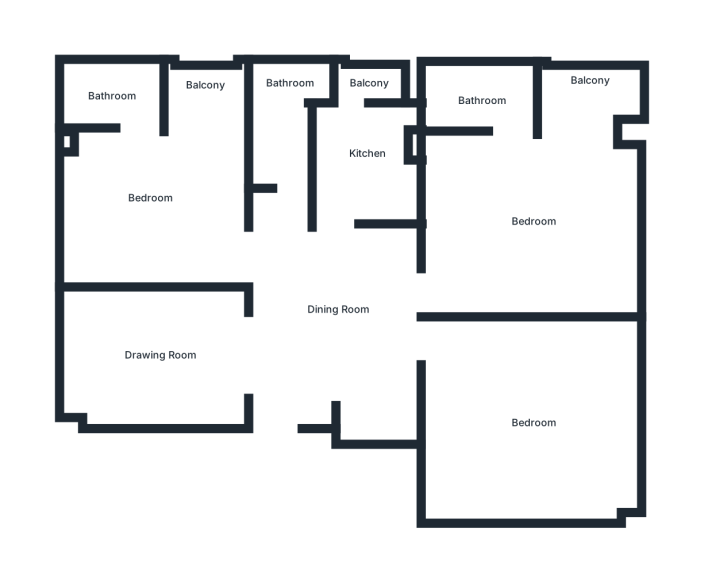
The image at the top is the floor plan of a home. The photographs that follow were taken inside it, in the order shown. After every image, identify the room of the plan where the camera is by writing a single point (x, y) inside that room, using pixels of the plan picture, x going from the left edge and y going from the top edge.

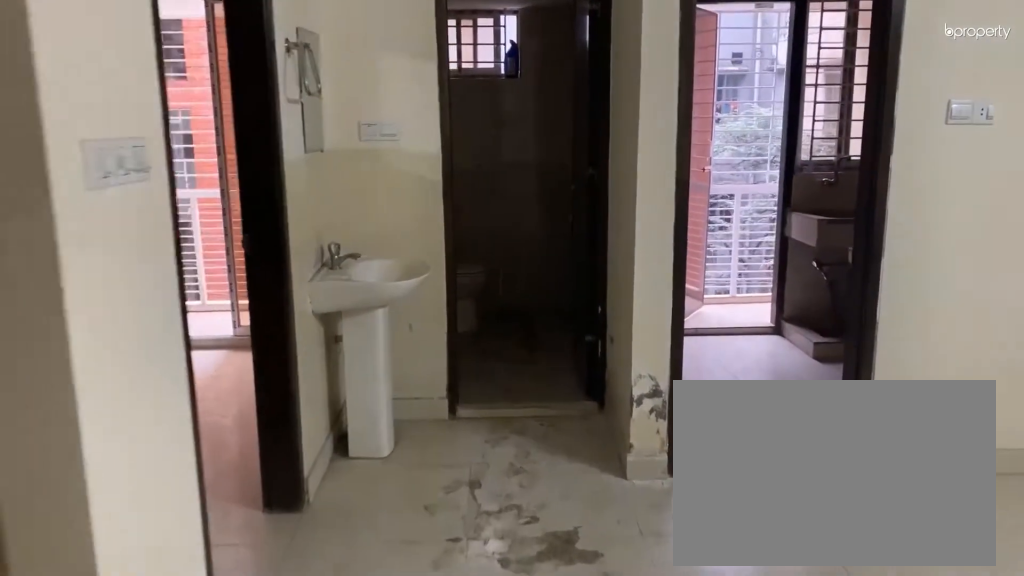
(326, 317)
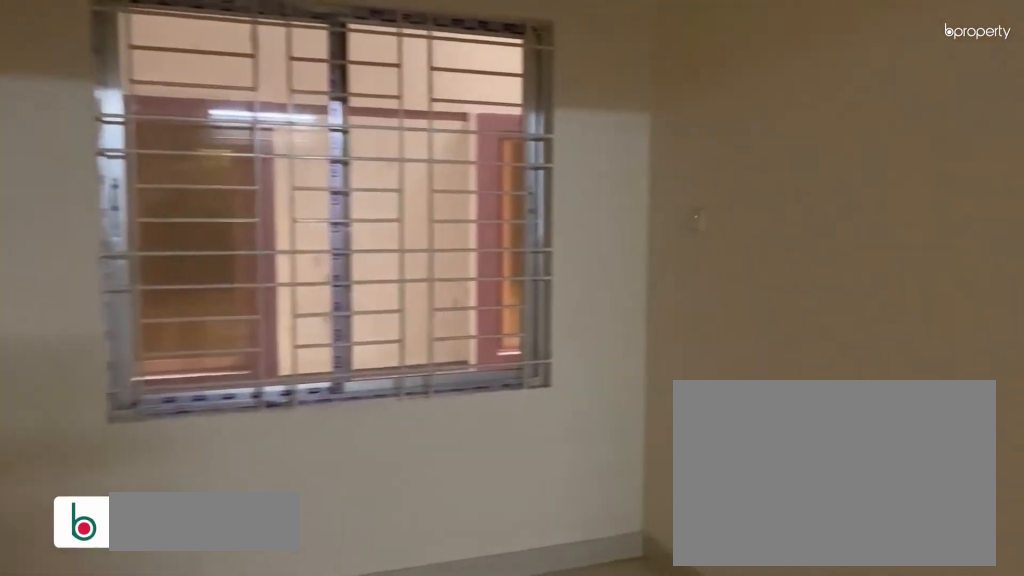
(160, 347)
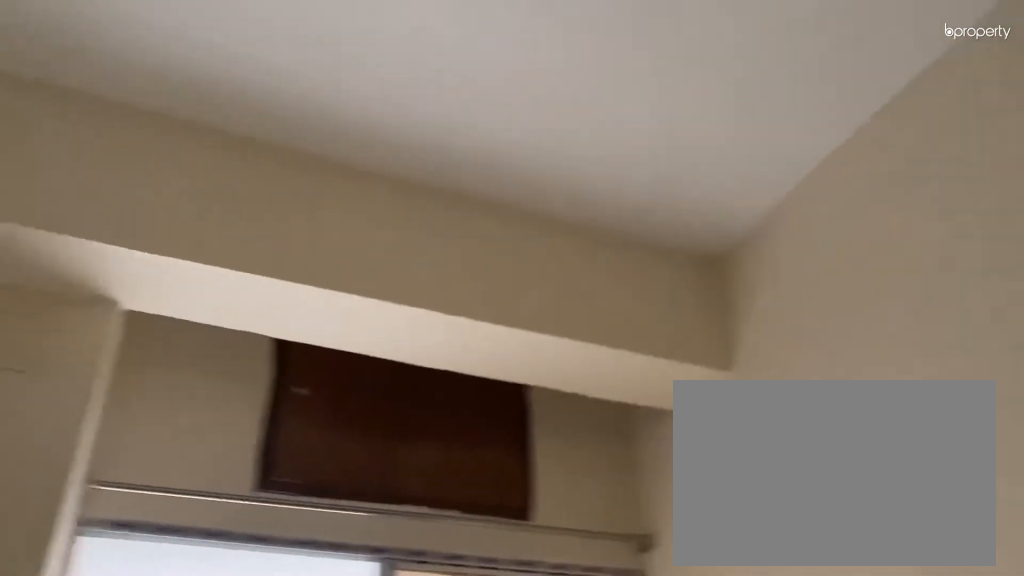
(148, 186)
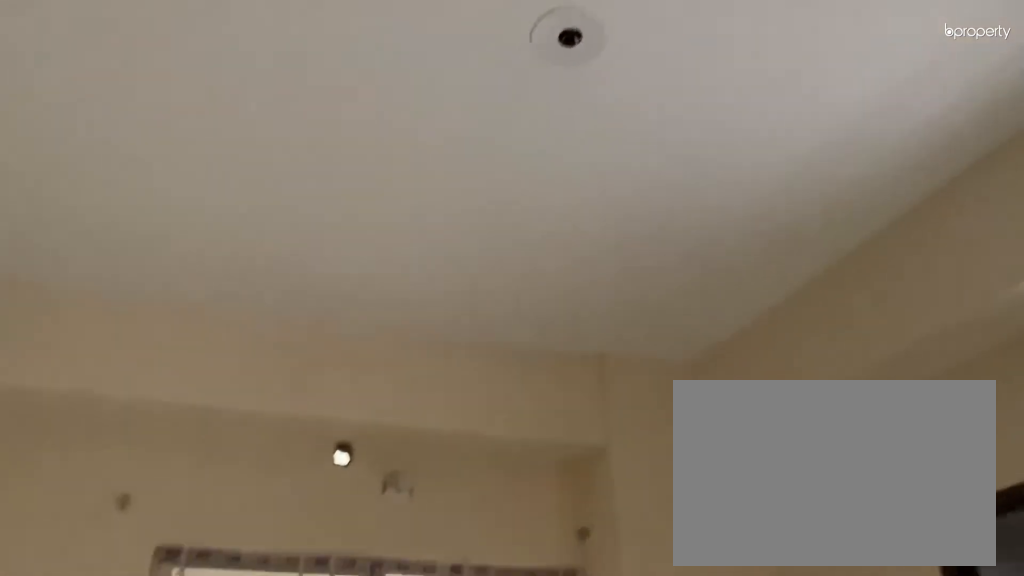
(148, 186)
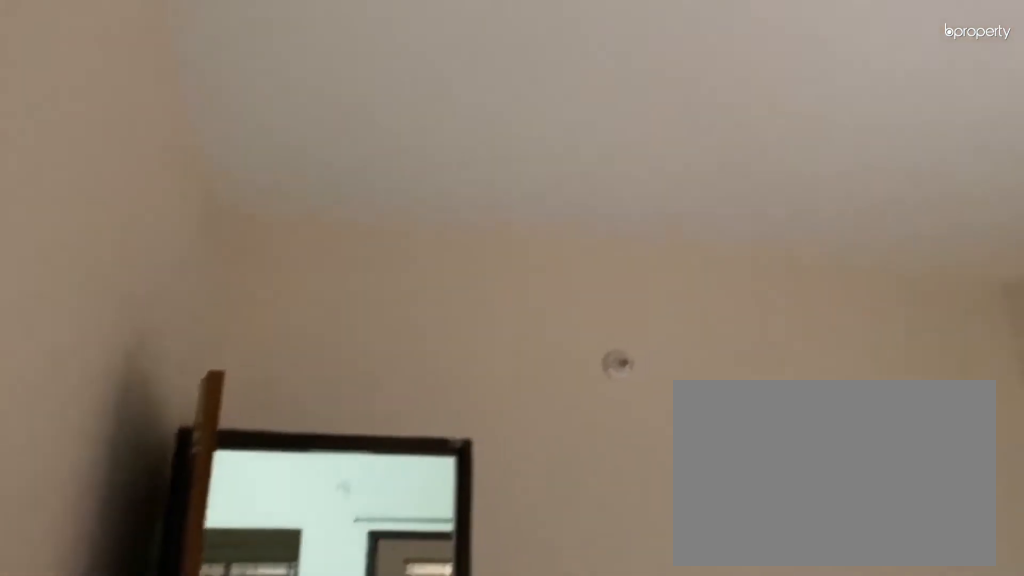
(524, 185)
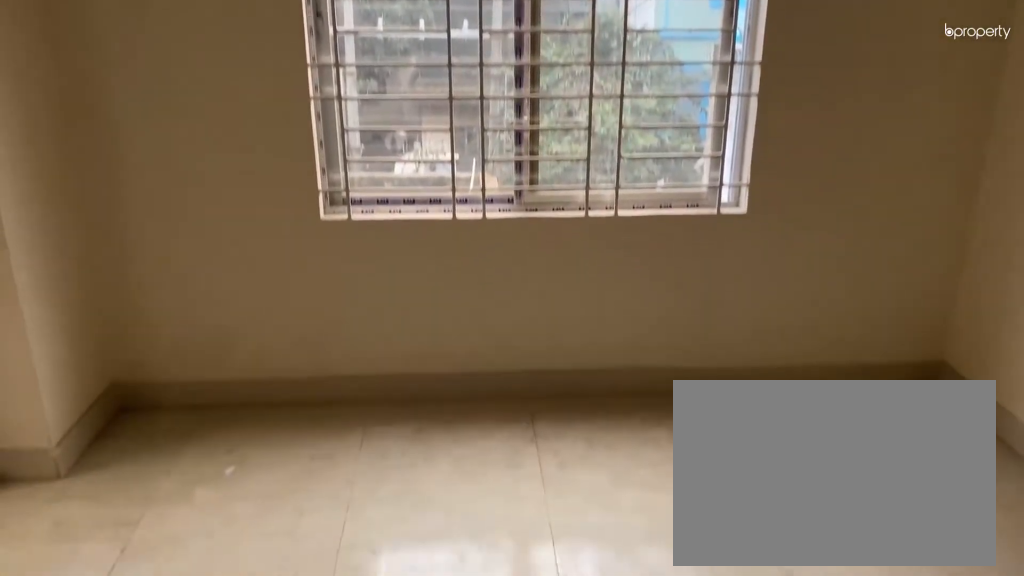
(524, 185)
